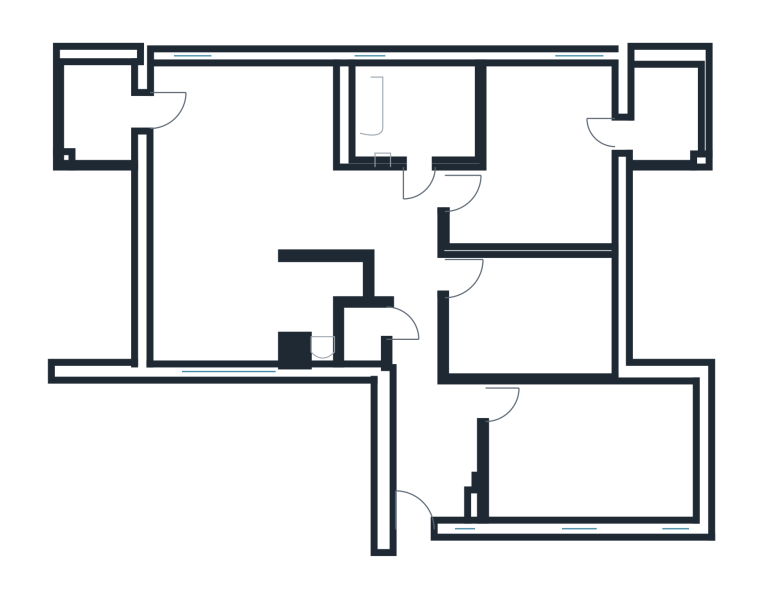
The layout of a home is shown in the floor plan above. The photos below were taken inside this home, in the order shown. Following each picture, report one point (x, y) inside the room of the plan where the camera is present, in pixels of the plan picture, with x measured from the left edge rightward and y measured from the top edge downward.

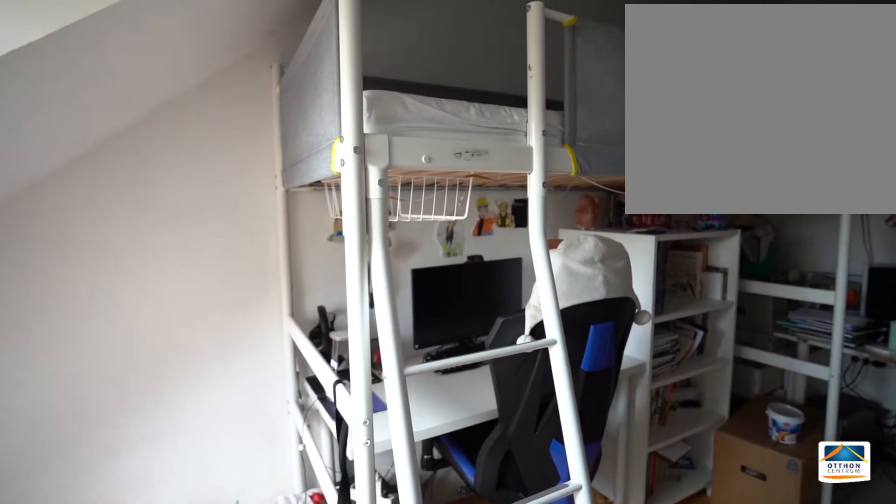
(592, 458)
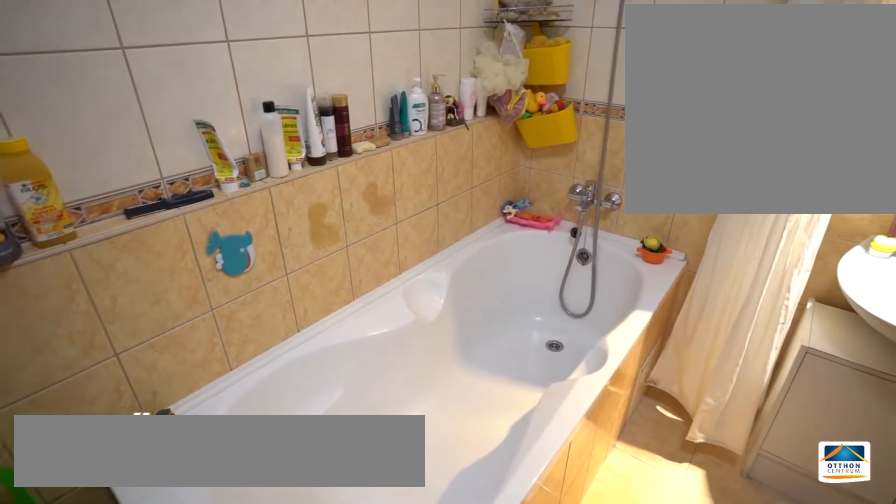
(421, 114)
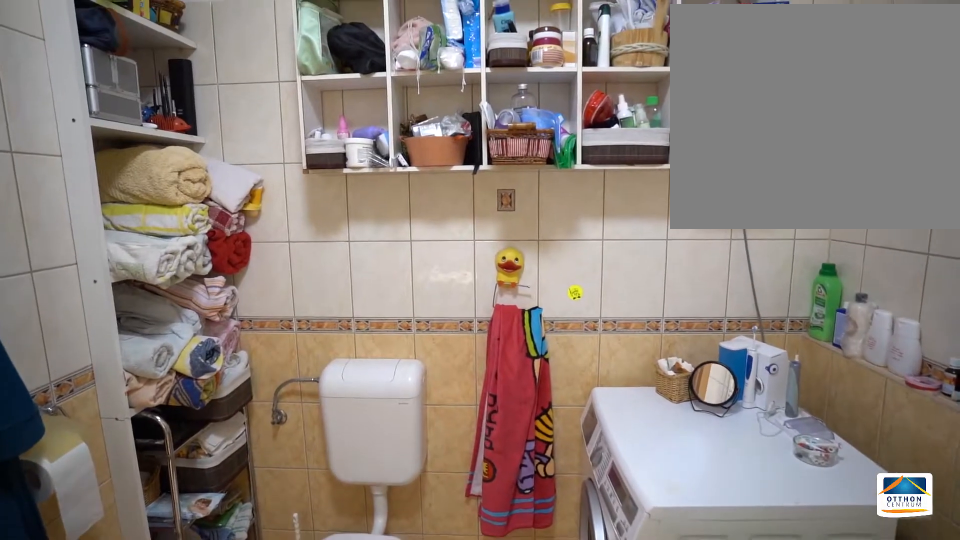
(420, 114)
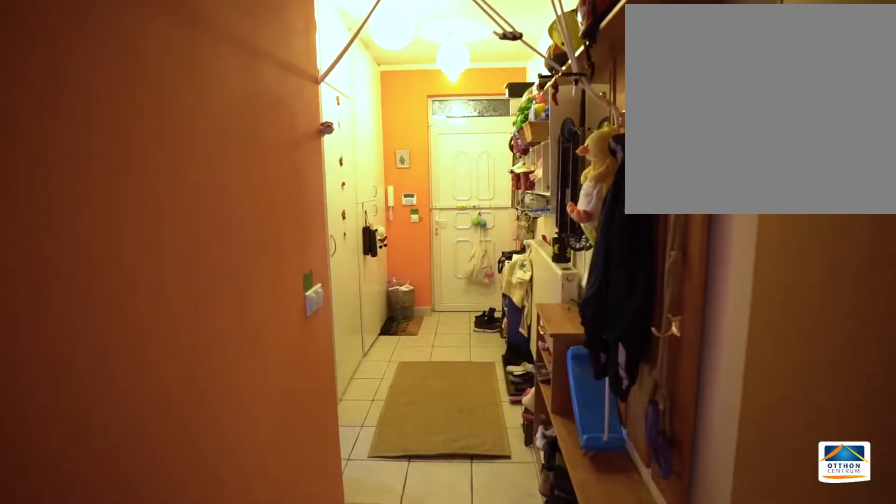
(418, 422)
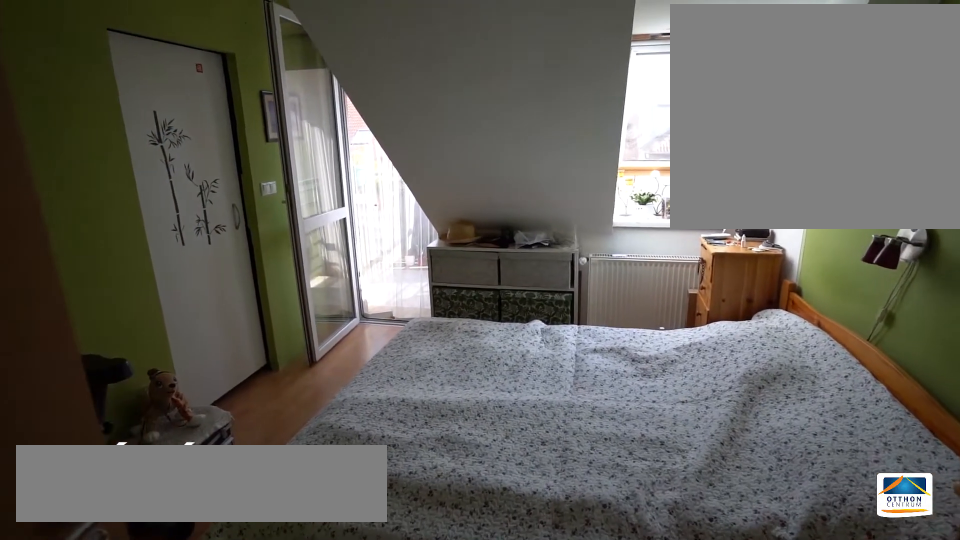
(555, 148)
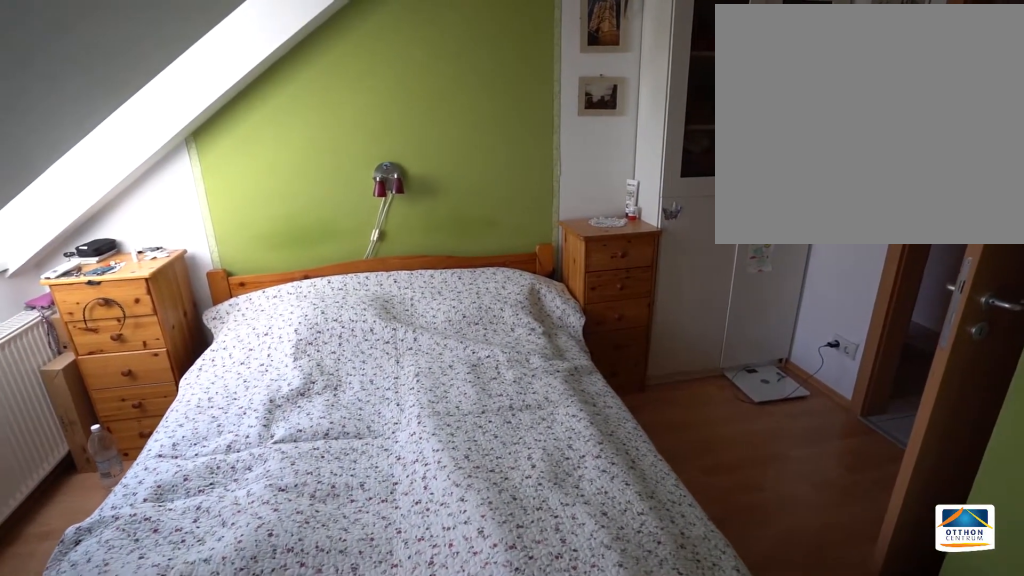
(555, 148)
